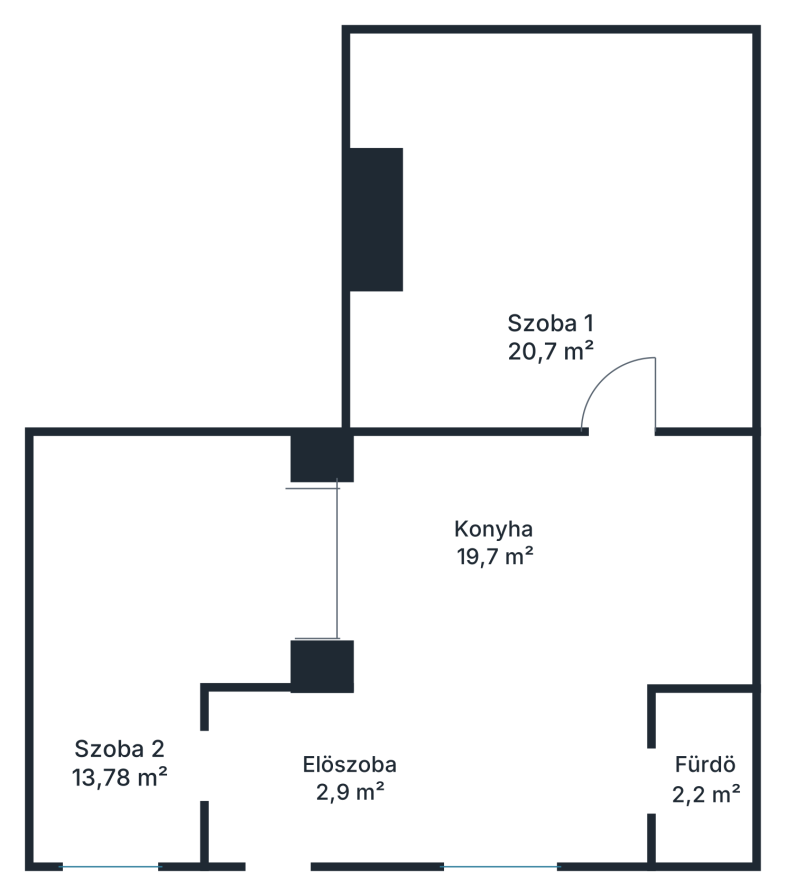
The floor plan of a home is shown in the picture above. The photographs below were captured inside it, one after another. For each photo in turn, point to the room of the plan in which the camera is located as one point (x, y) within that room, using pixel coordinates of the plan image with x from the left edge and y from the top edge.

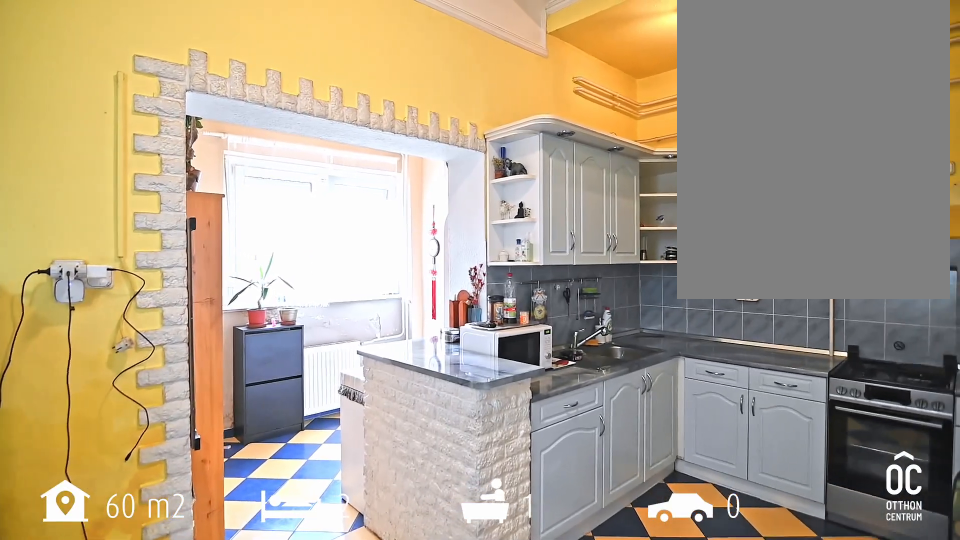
(534, 558)
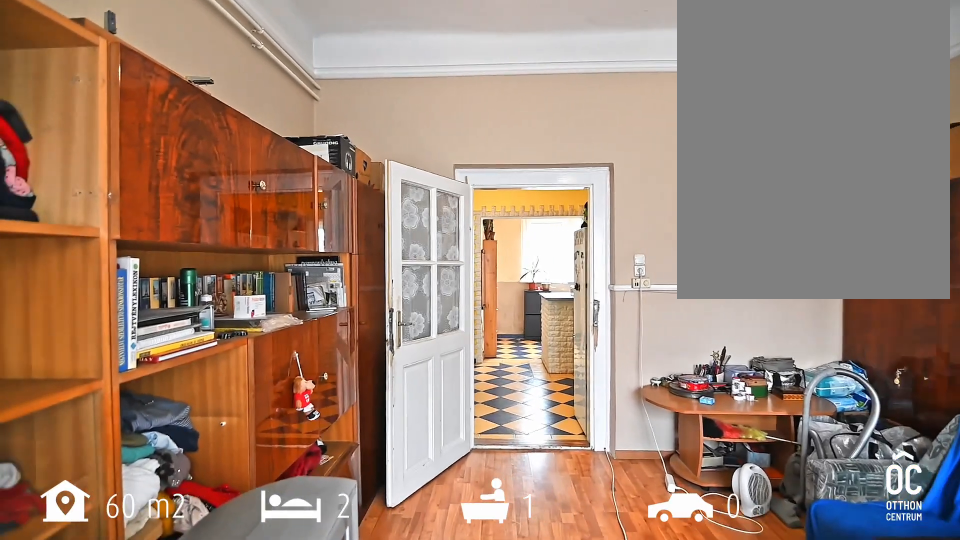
(561, 238)
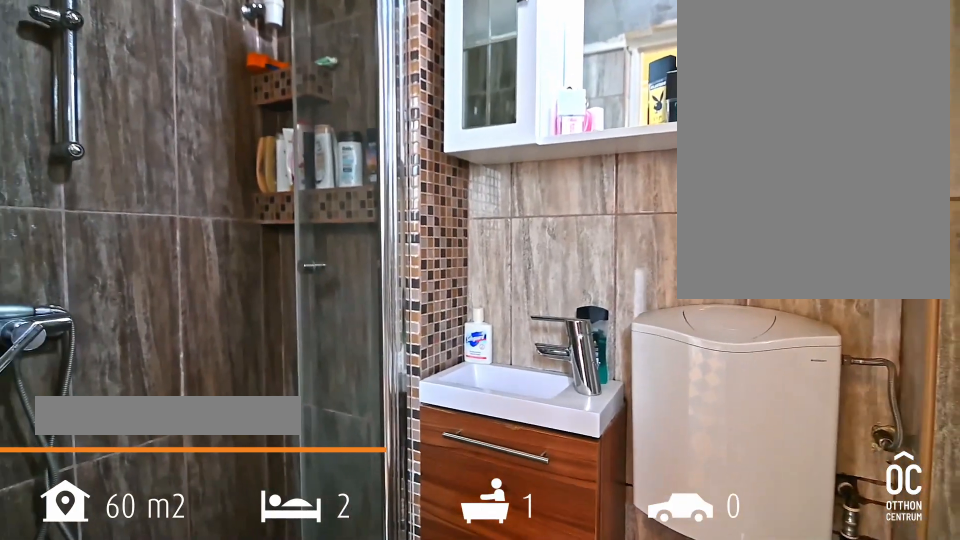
(703, 777)
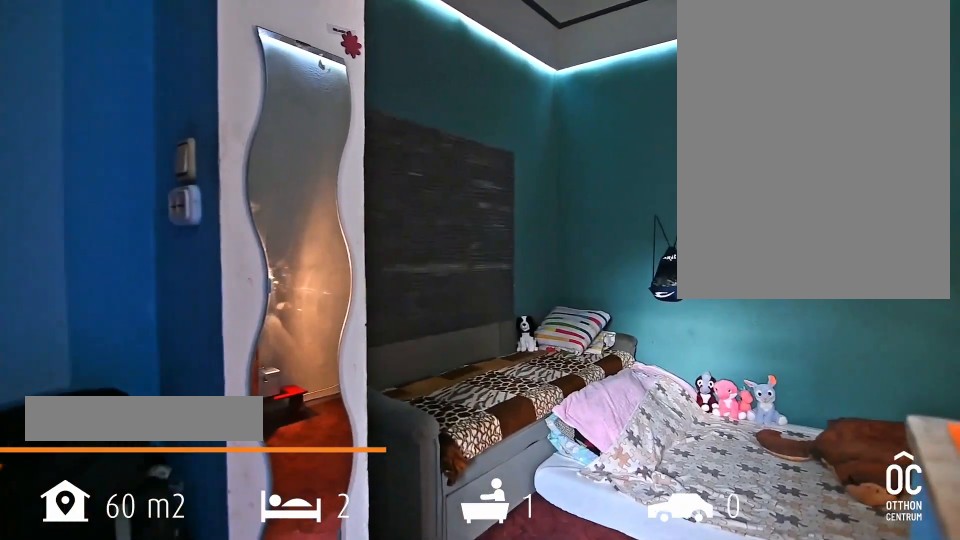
(130, 680)
